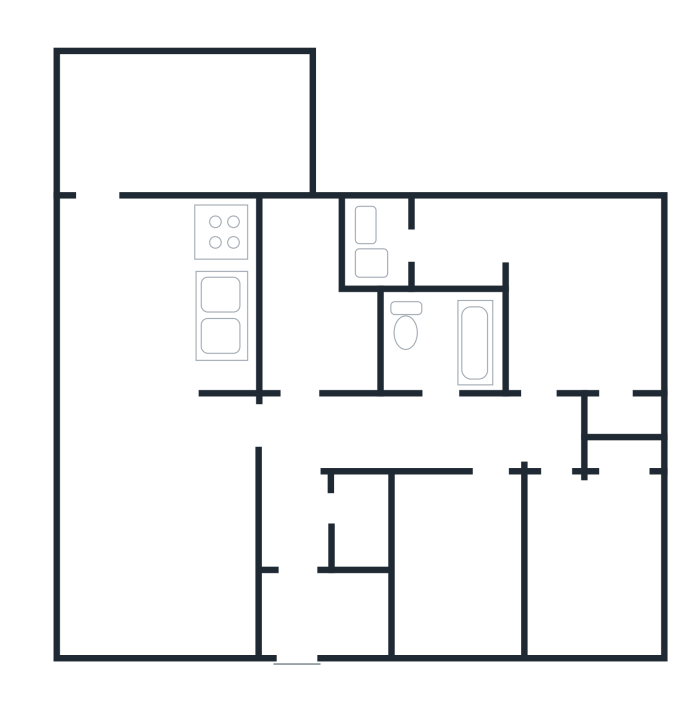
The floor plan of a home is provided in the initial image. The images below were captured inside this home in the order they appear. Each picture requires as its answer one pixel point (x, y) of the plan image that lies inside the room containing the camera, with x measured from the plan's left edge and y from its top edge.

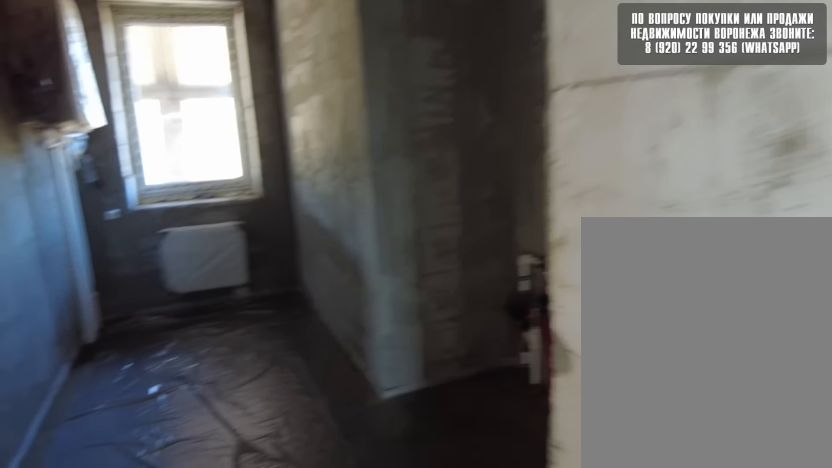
(315, 397)
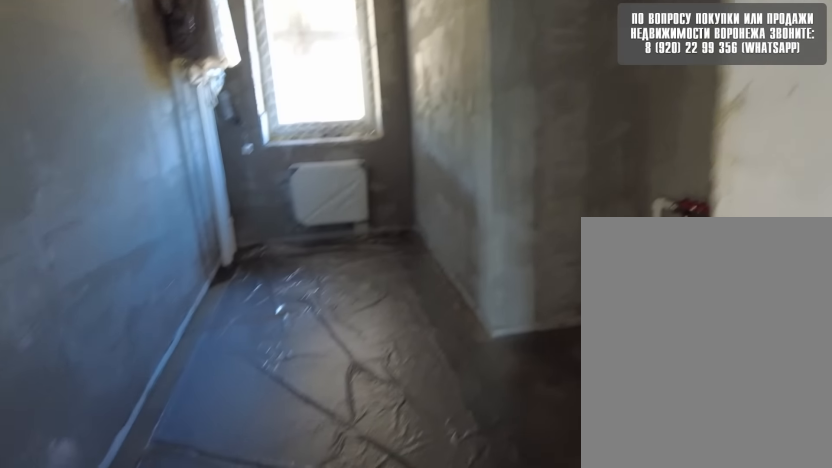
(318, 383)
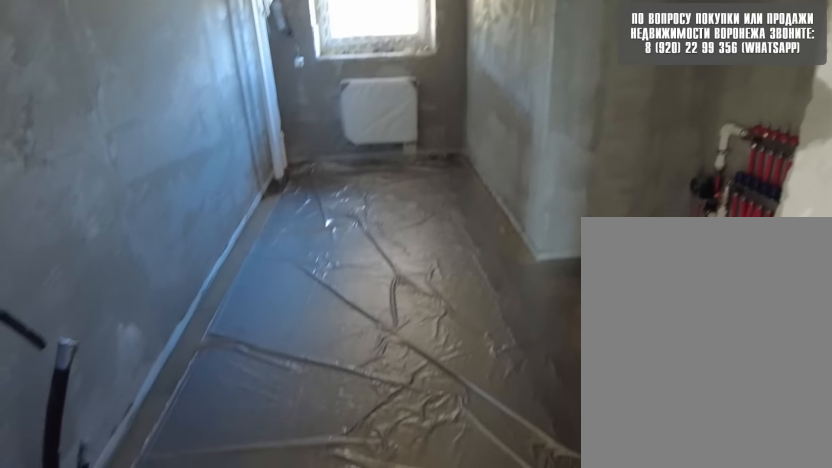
(321, 366)
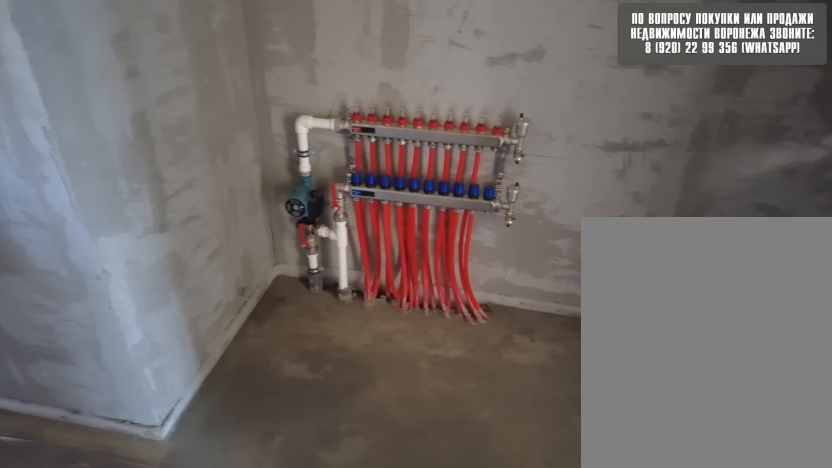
(325, 350)
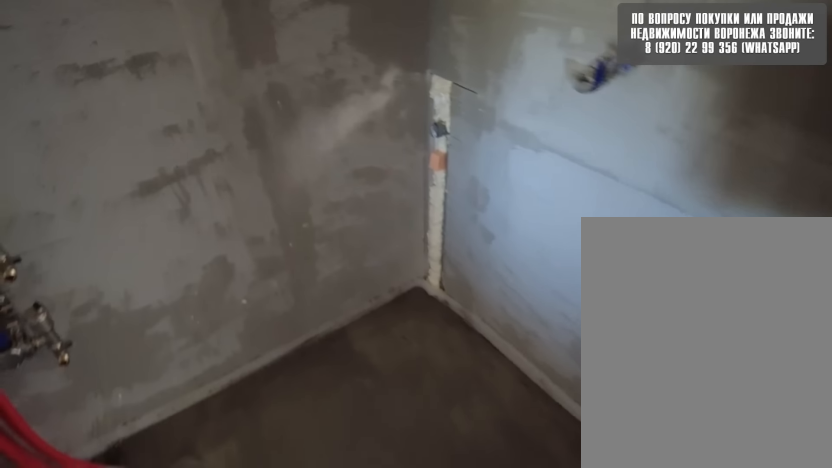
(325, 352)
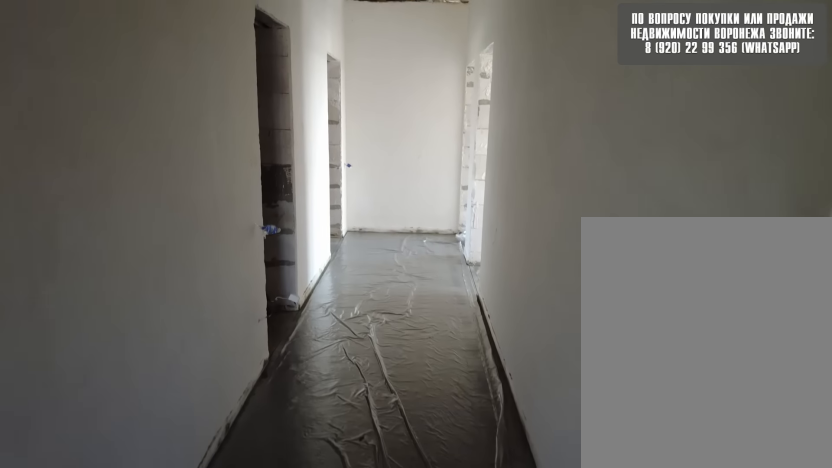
(310, 455)
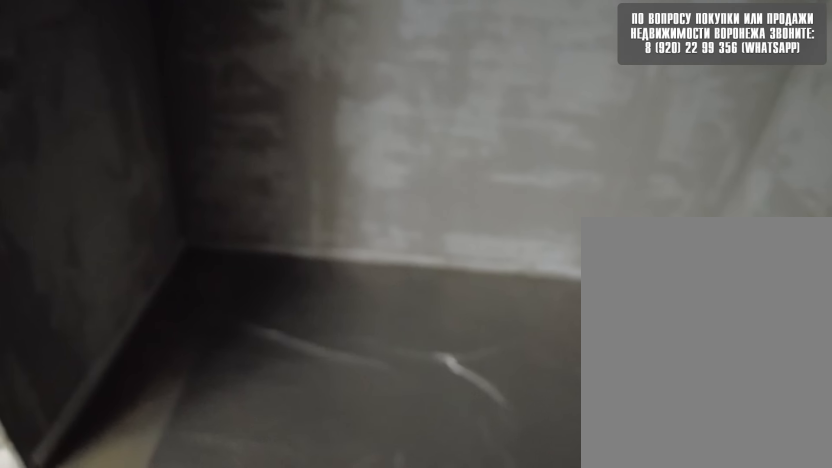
(461, 455)
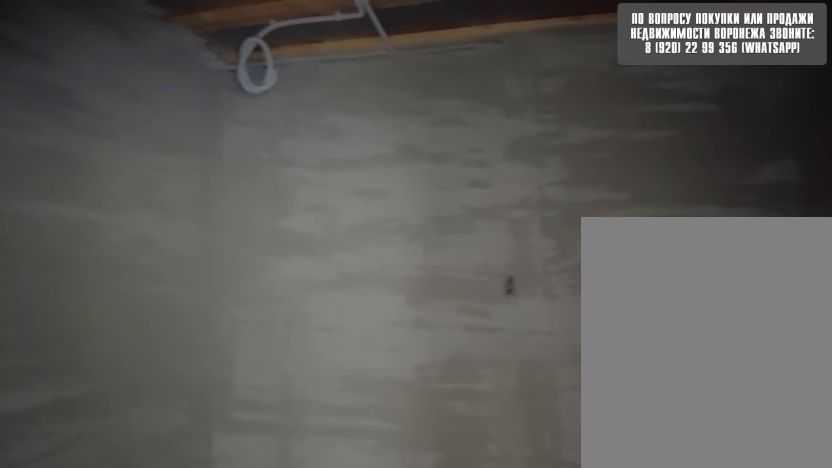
(462, 449)
